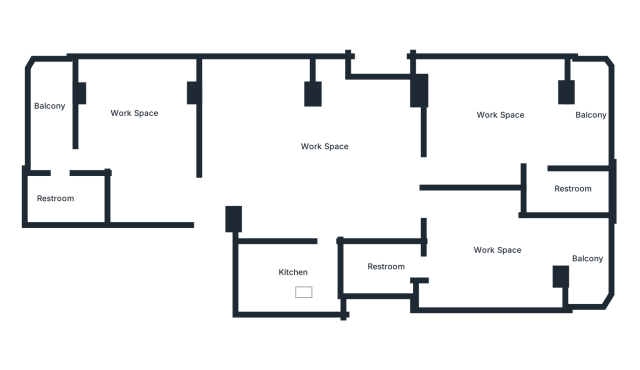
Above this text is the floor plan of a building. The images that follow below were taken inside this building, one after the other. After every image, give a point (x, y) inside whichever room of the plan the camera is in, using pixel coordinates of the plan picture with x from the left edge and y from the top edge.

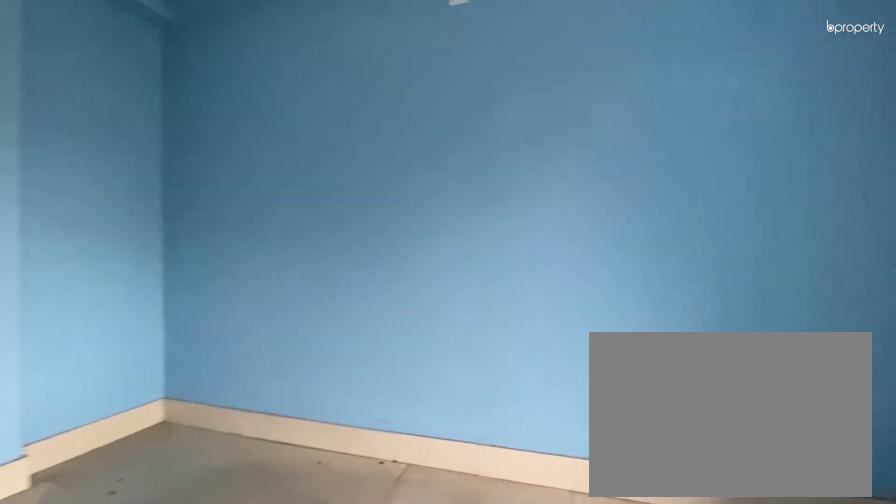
(540, 129)
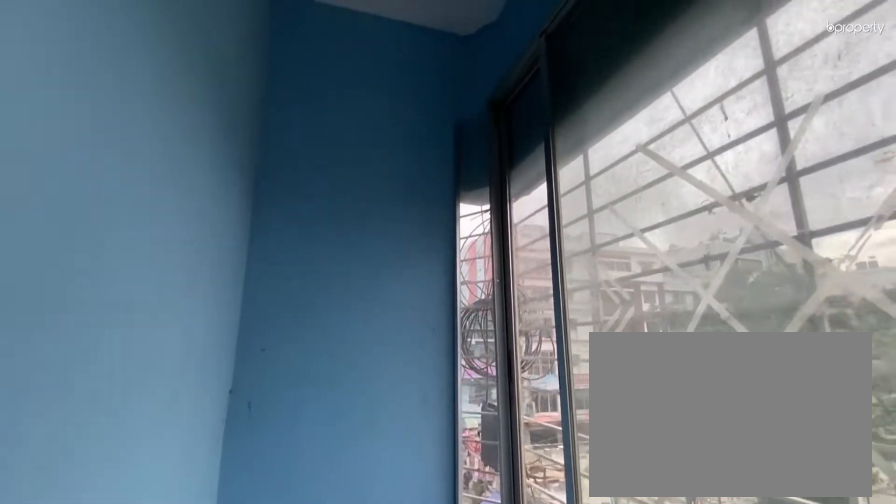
(592, 118)
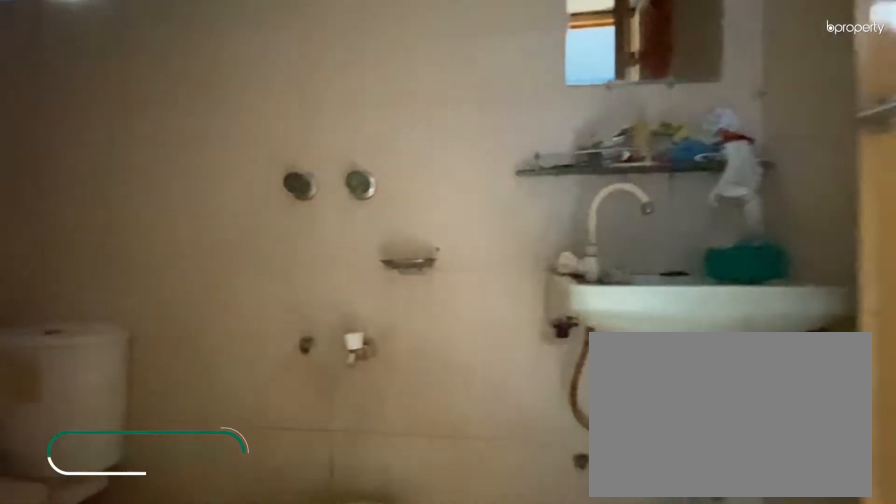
(570, 194)
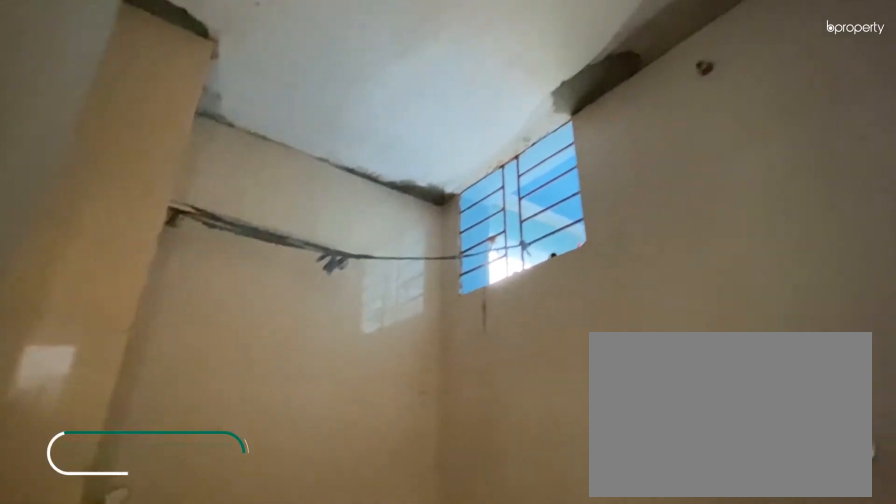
(570, 194)
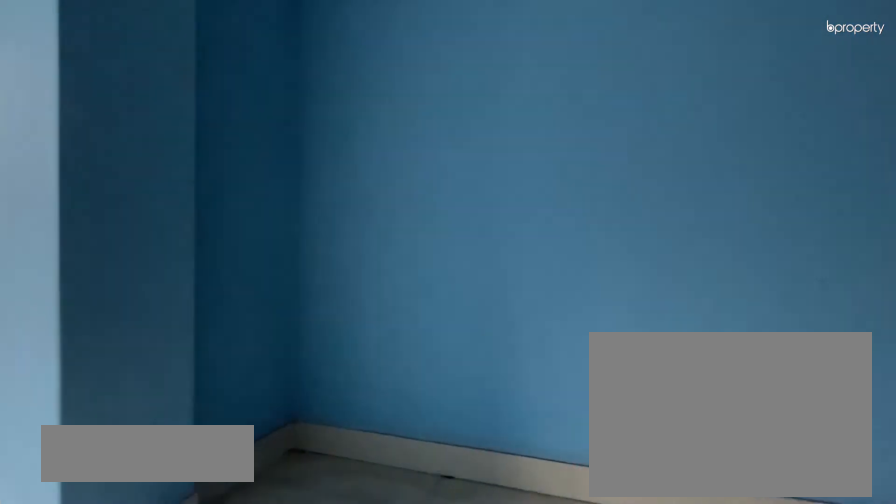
(506, 250)
